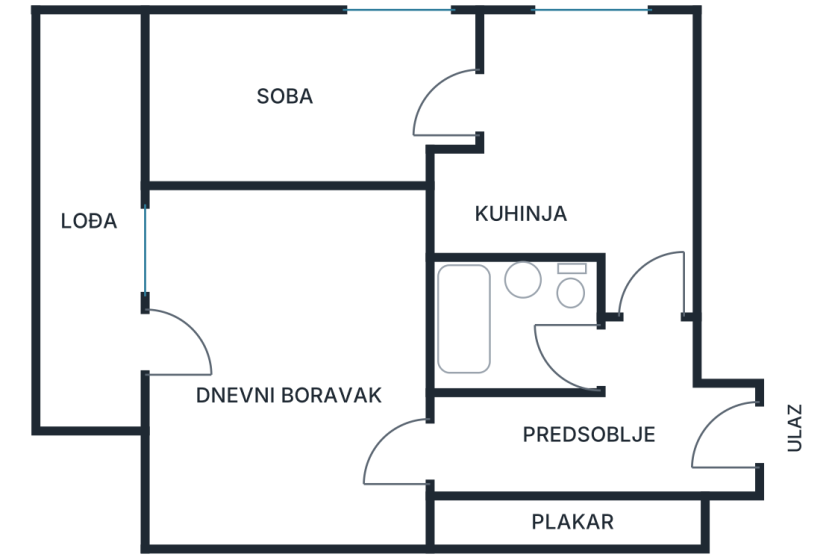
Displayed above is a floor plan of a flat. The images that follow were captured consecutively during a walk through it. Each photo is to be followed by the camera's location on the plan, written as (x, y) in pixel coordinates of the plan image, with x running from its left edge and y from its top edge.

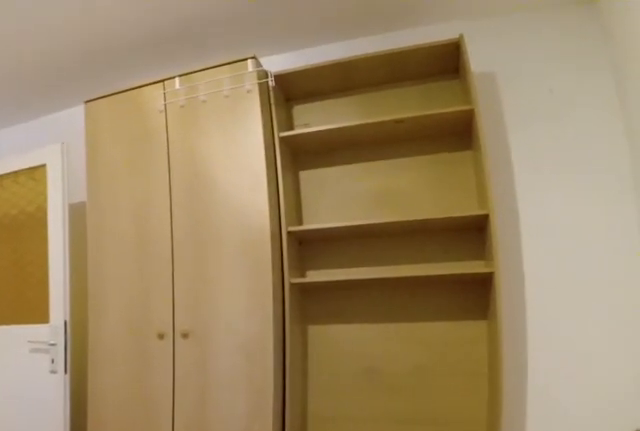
(204, 326)
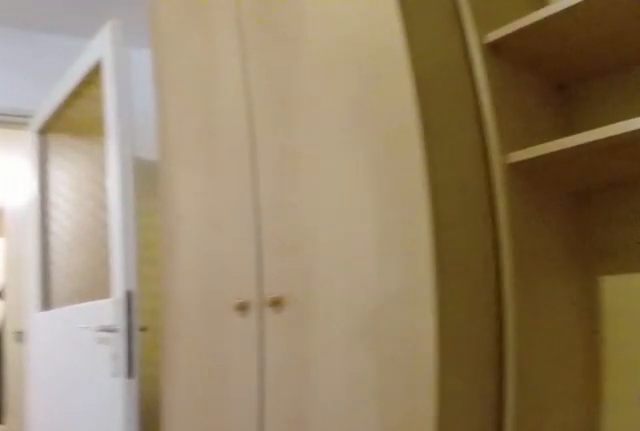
(200, 405)
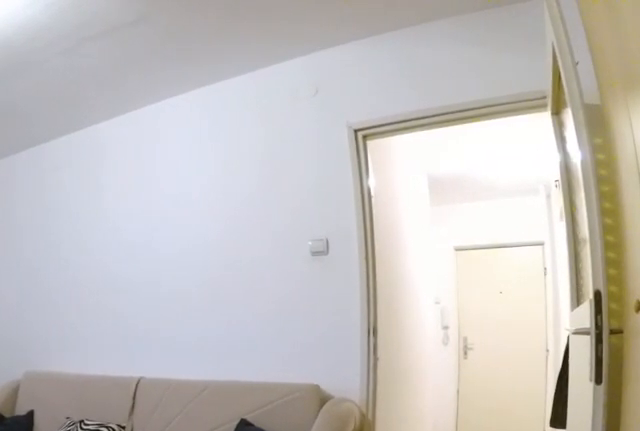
(224, 494)
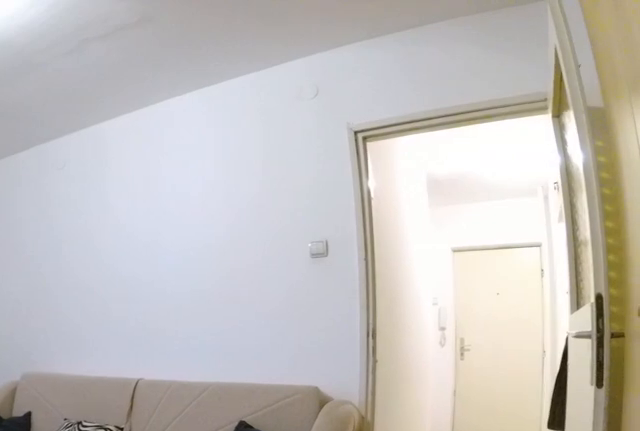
(241, 492)
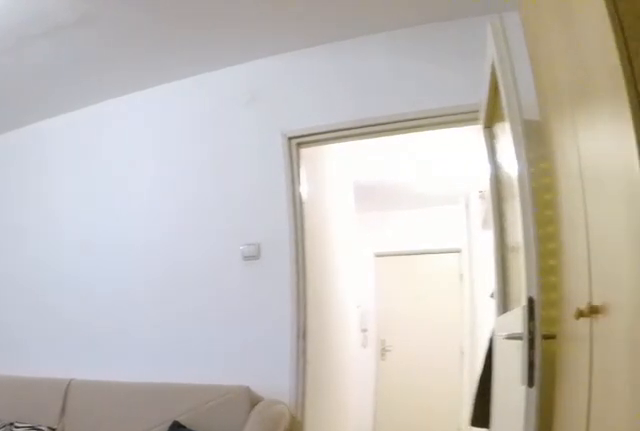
(250, 490)
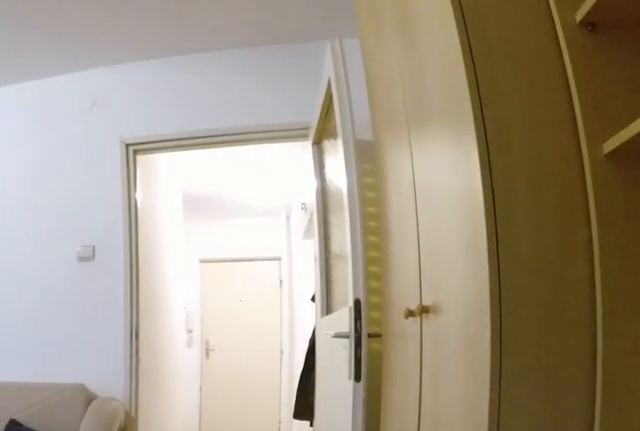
(274, 486)
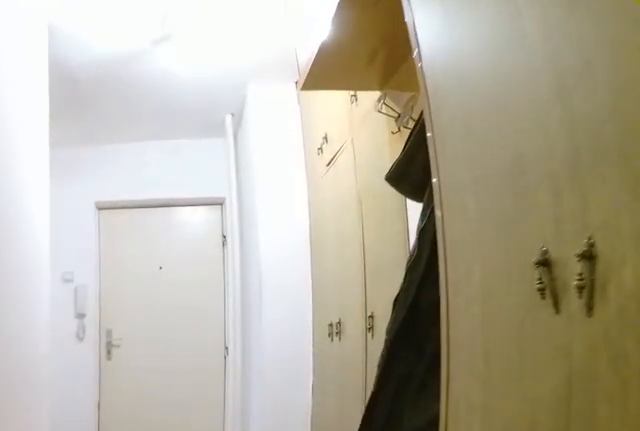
(398, 463)
